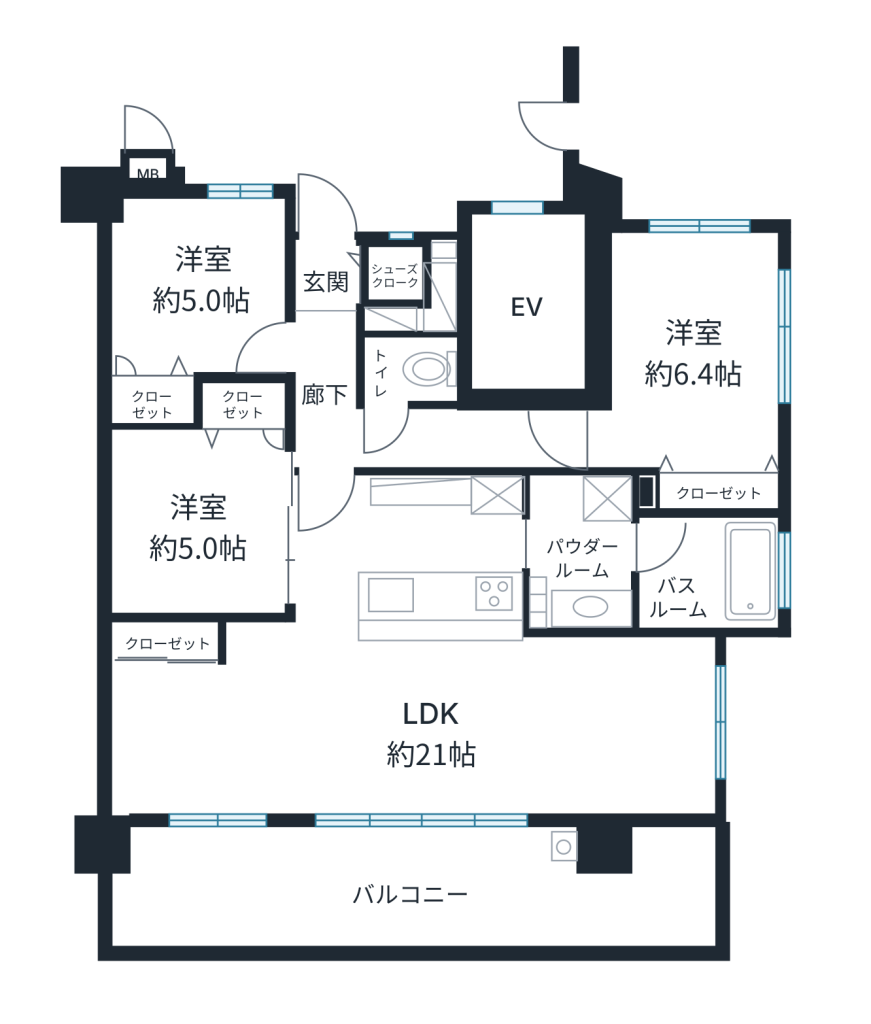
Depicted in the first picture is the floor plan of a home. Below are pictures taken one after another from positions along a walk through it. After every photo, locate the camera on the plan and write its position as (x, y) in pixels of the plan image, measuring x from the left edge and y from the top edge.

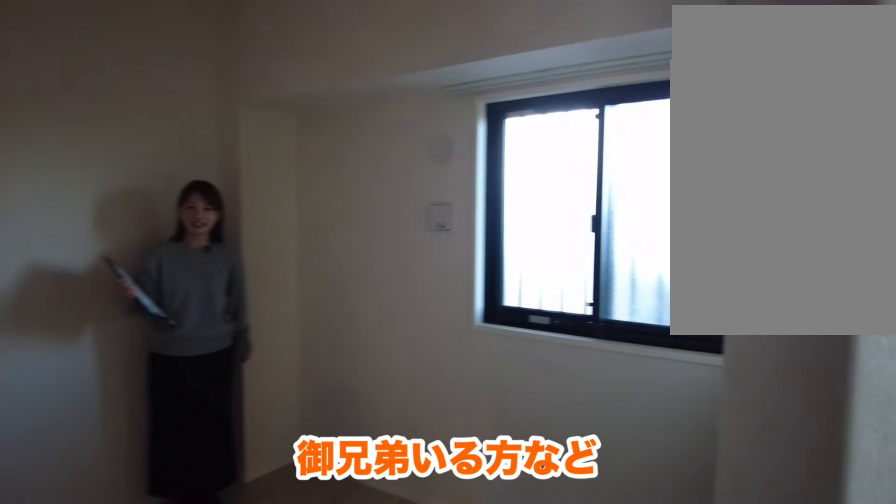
(192, 352)
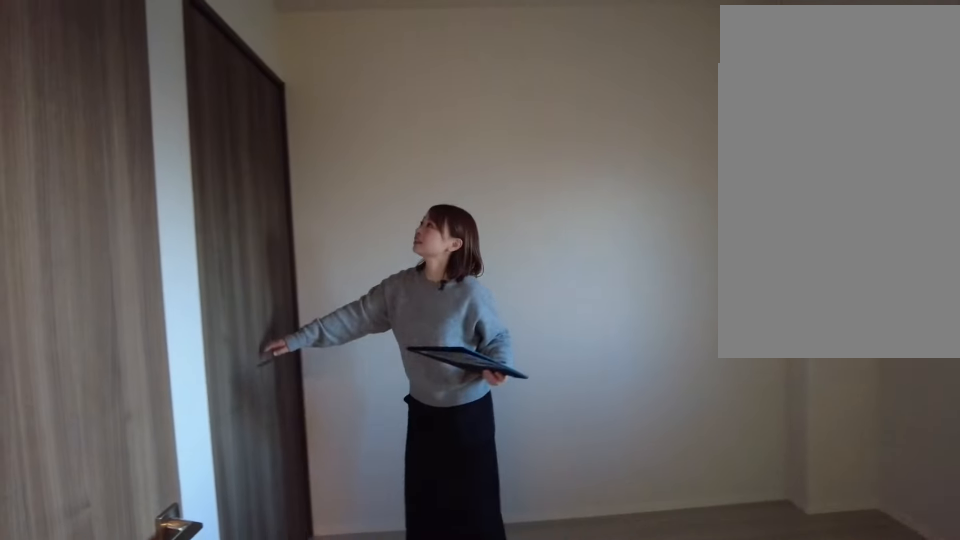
(156, 342)
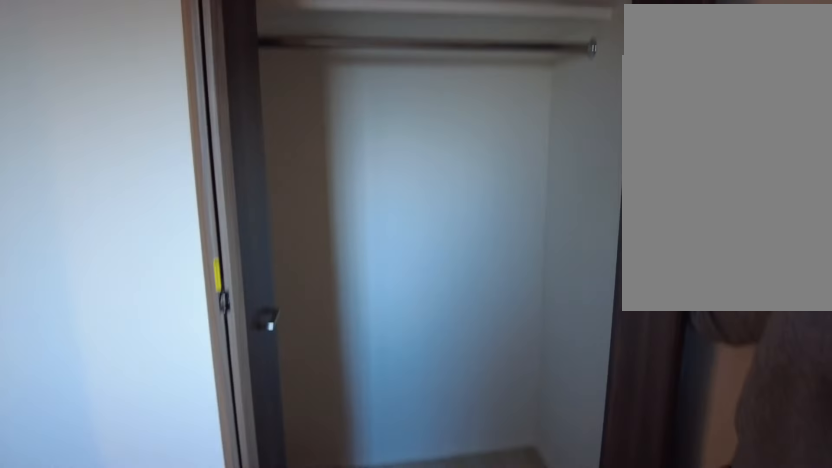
(152, 342)
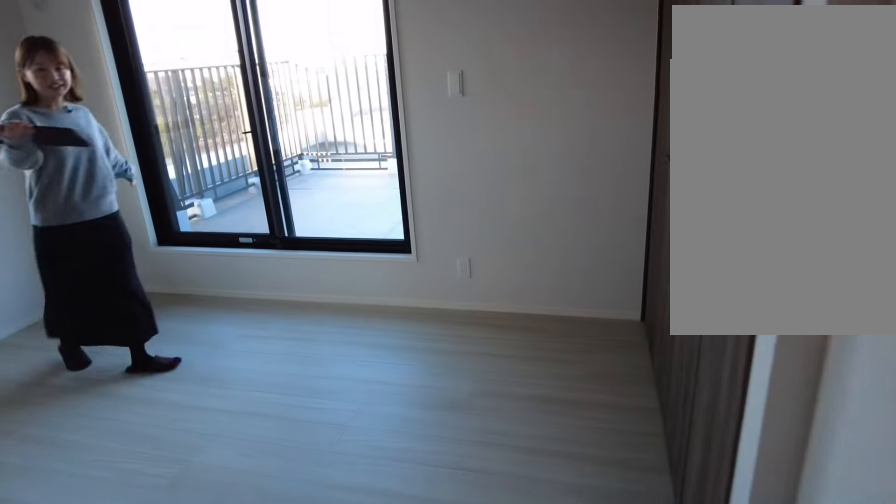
(684, 424)
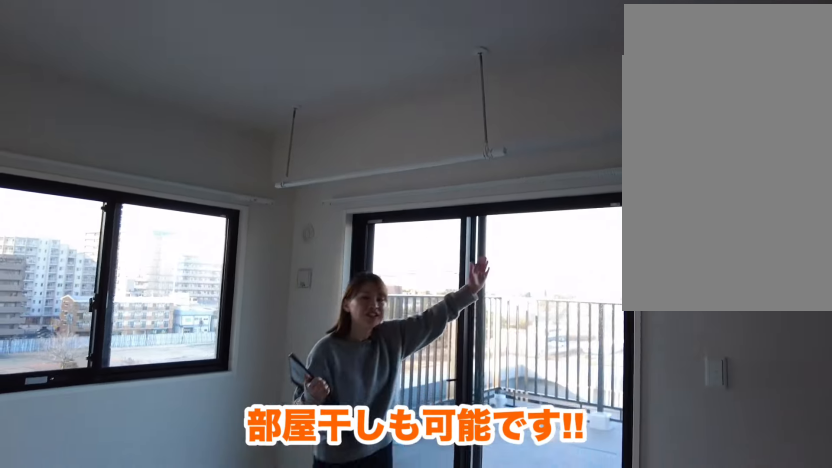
(684, 424)
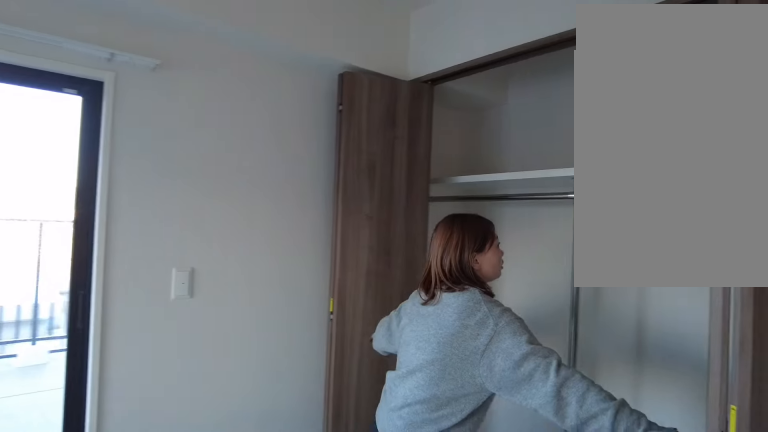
(709, 477)
